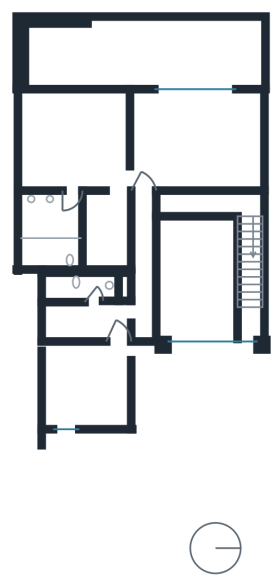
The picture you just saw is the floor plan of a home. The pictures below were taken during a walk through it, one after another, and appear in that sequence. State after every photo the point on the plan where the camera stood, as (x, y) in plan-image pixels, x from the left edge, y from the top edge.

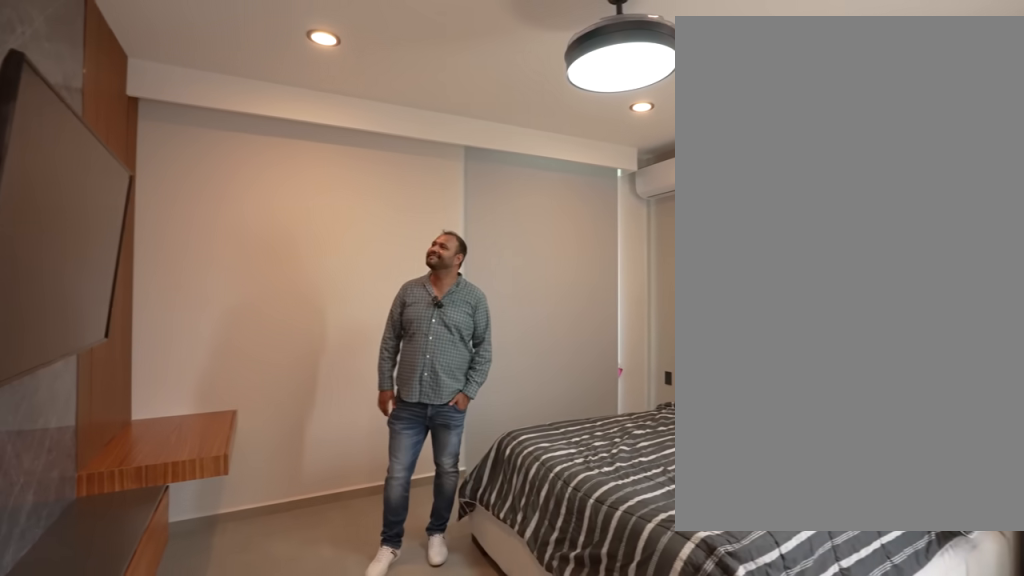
(110, 364)
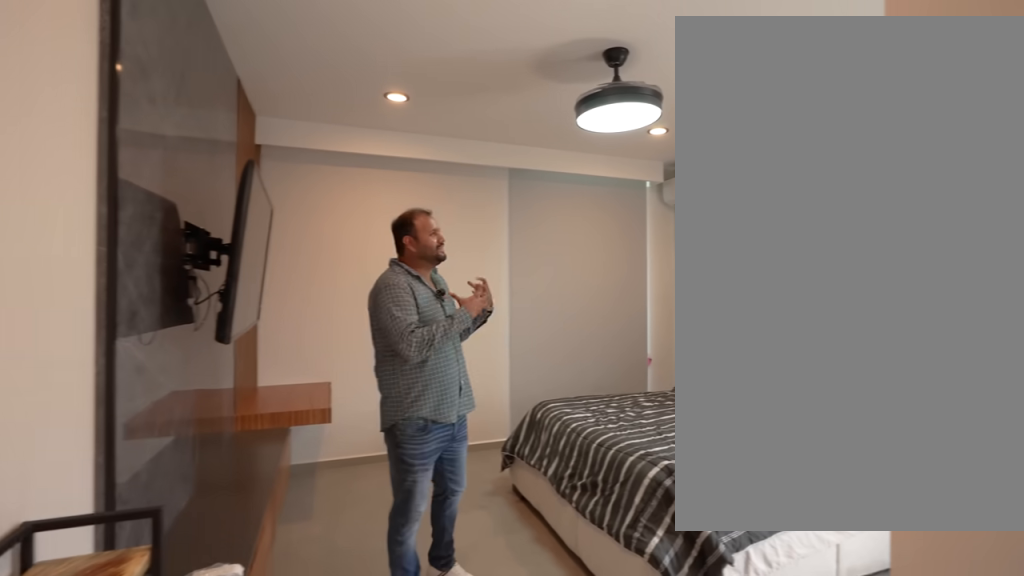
(110, 364)
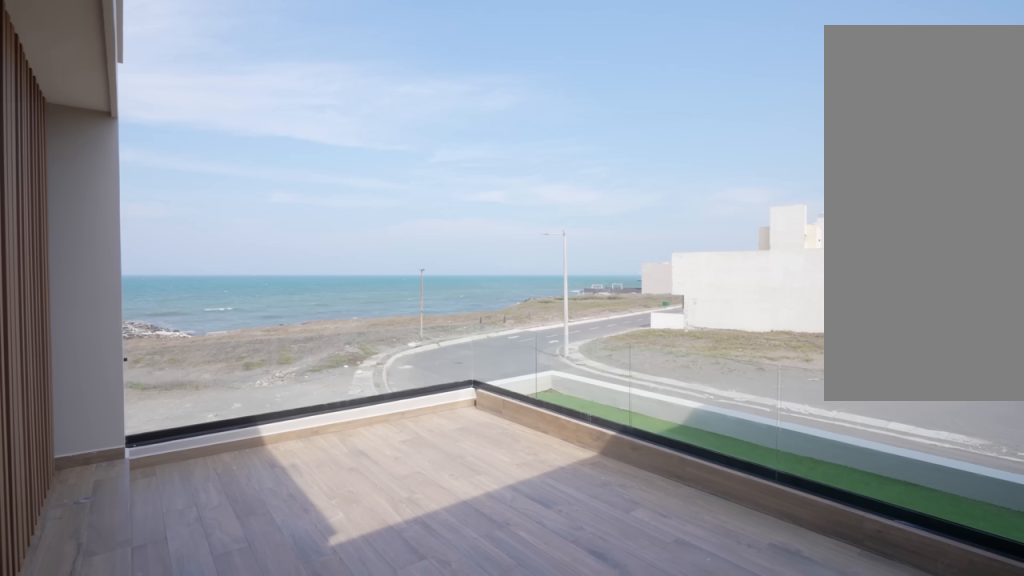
(145, 375)
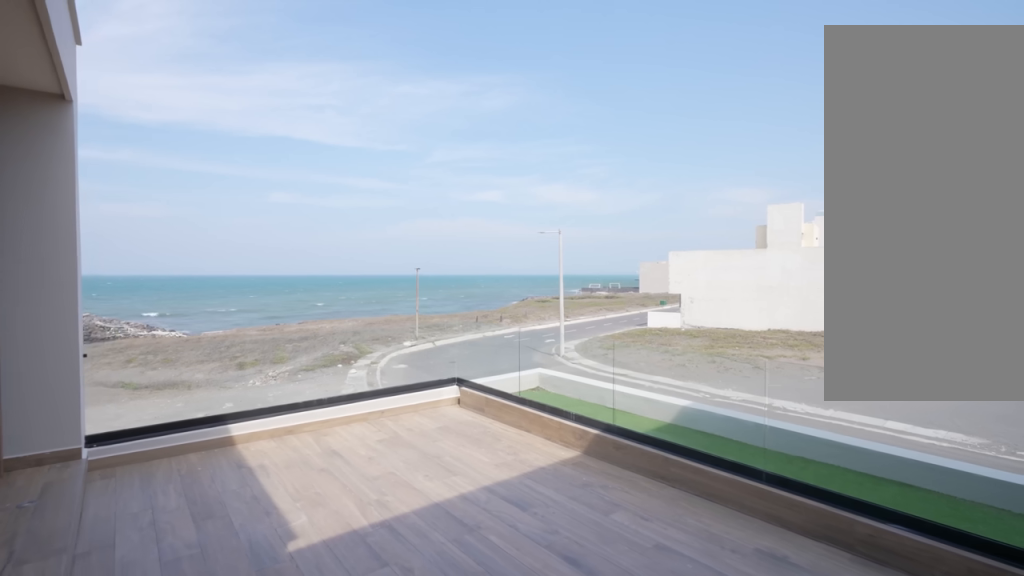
(149, 379)
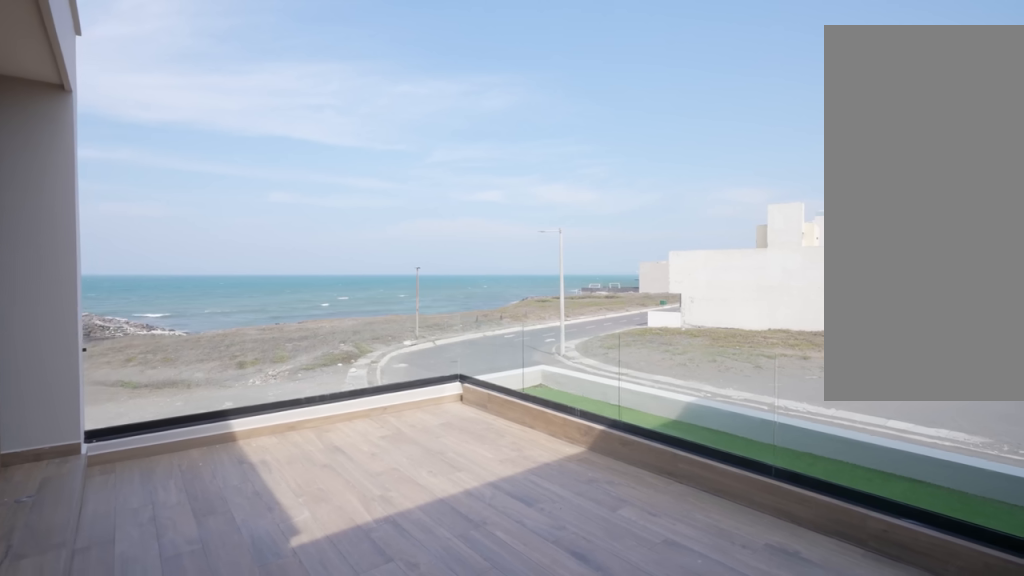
(149, 379)
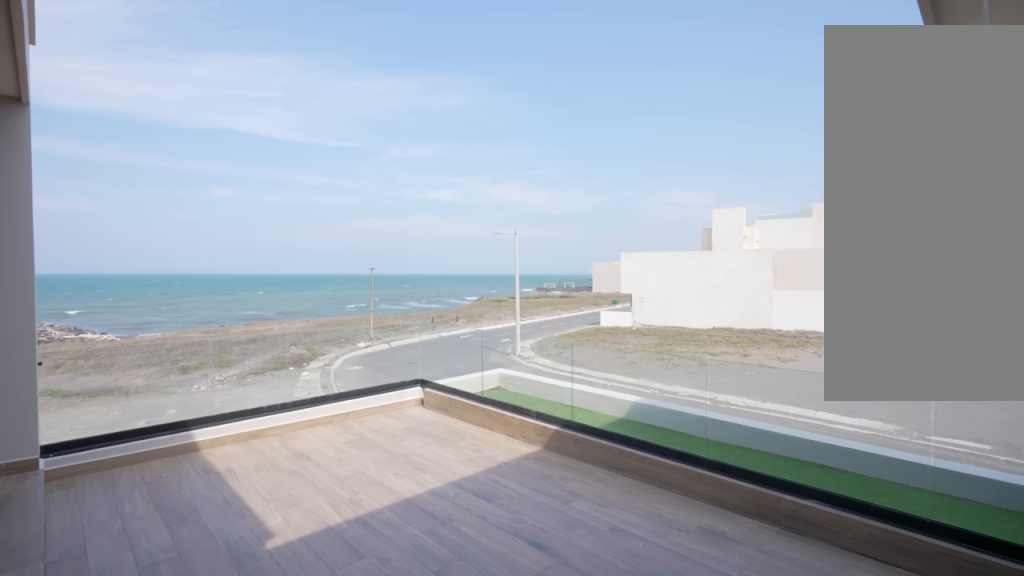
(158, 379)
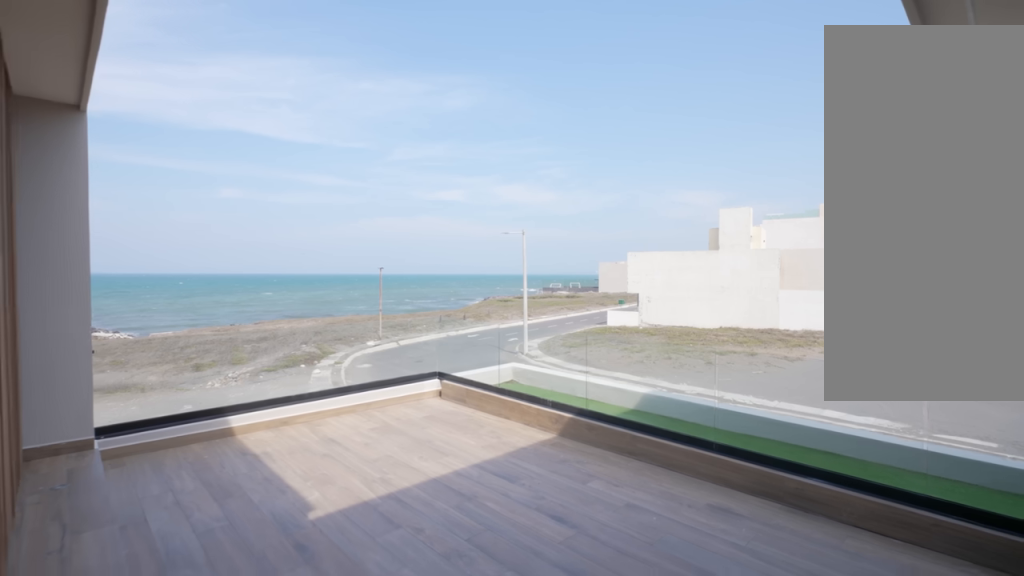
(162, 379)
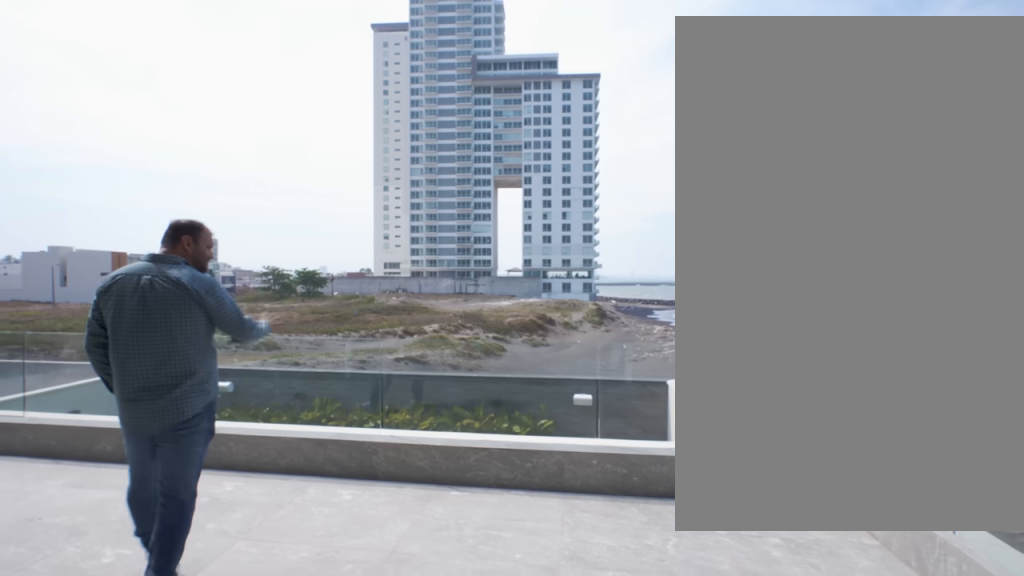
(221, 91)
